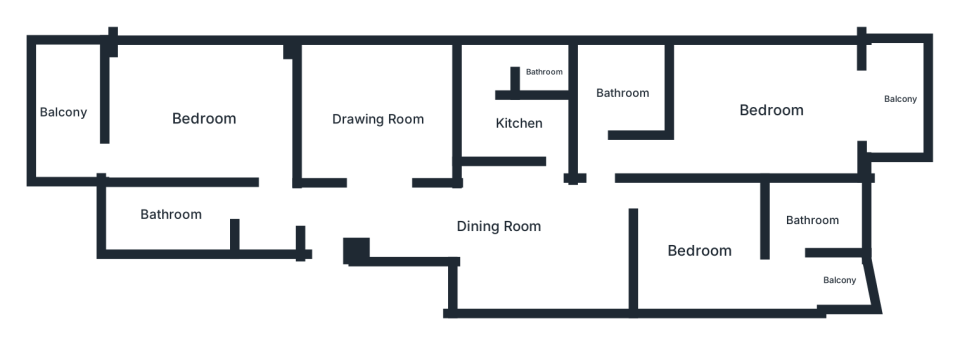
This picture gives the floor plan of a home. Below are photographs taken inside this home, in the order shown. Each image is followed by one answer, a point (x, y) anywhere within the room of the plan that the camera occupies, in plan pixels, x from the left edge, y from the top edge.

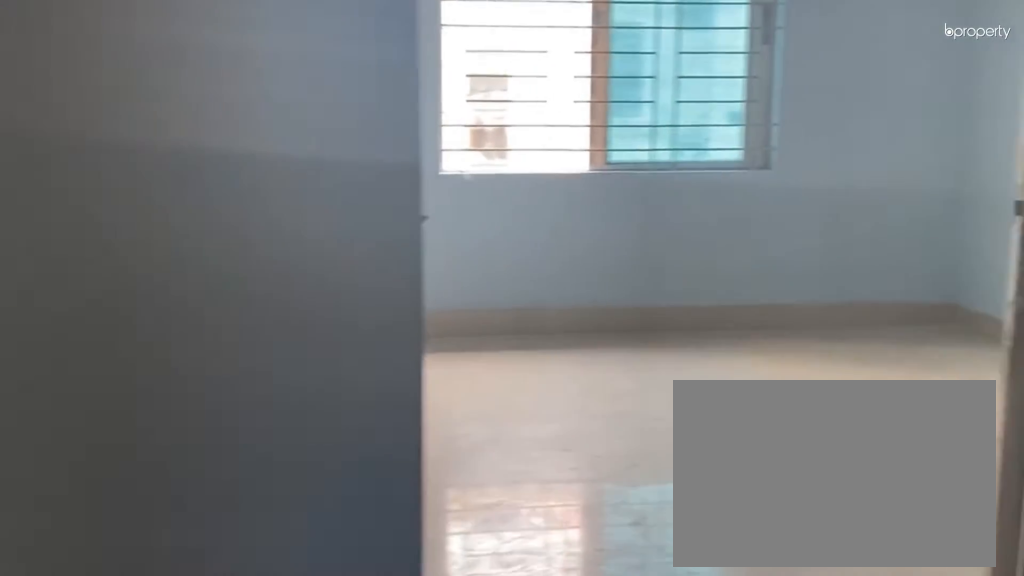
(358, 218)
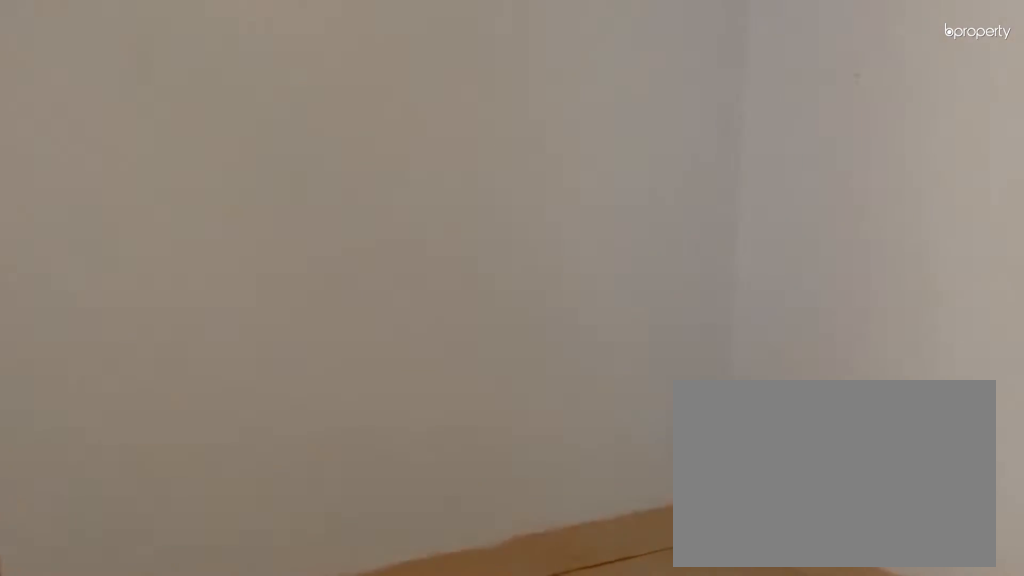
(498, 226)
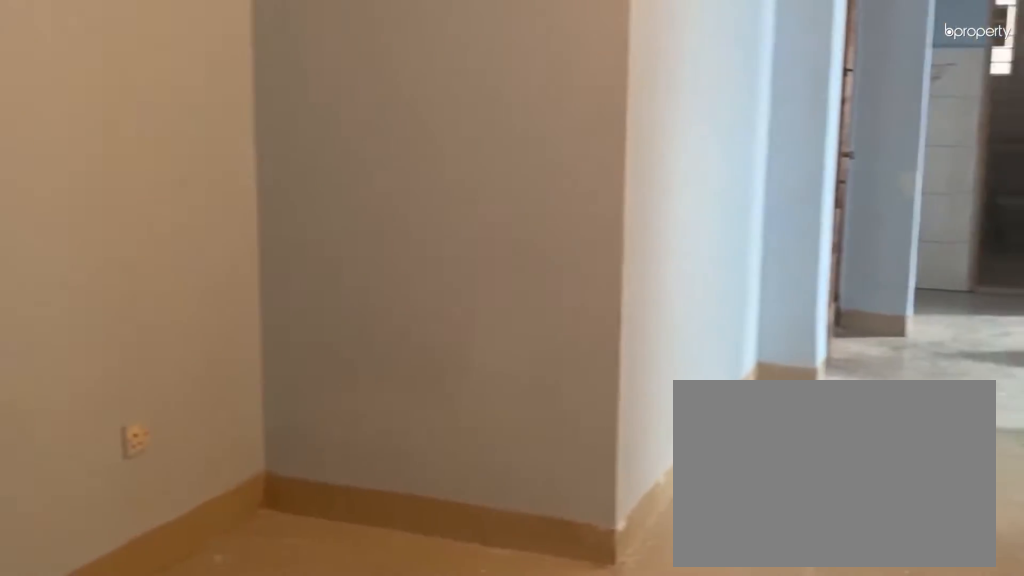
(498, 226)
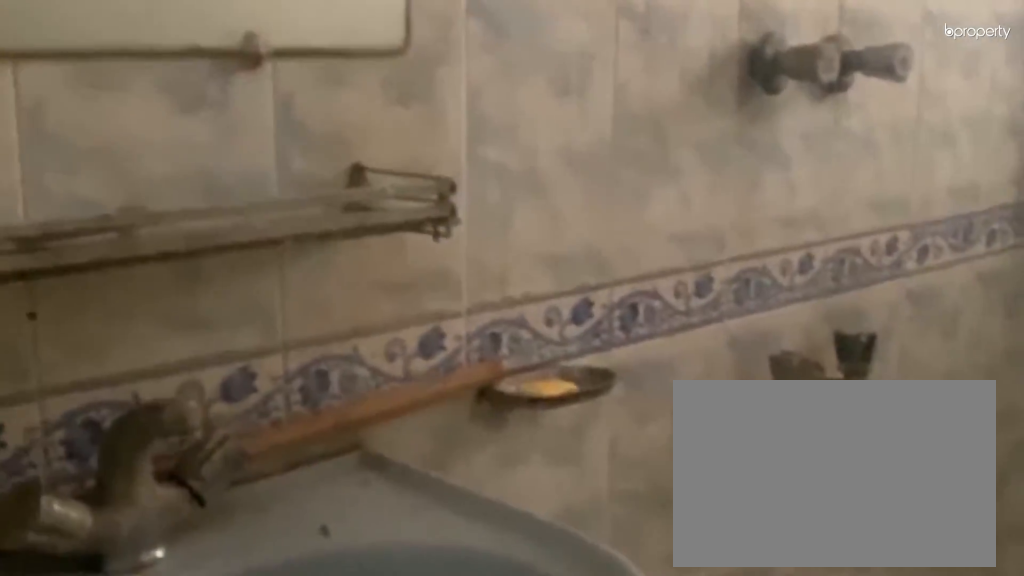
(170, 213)
